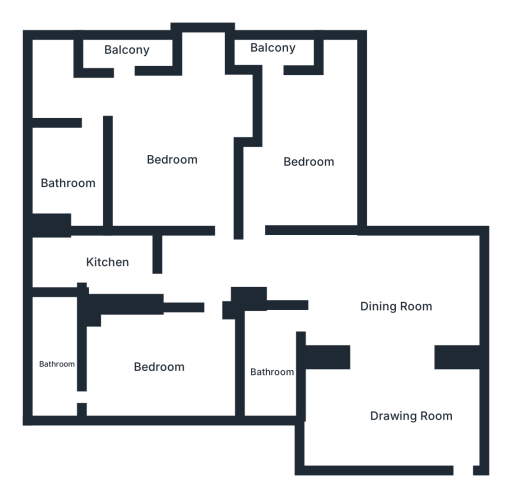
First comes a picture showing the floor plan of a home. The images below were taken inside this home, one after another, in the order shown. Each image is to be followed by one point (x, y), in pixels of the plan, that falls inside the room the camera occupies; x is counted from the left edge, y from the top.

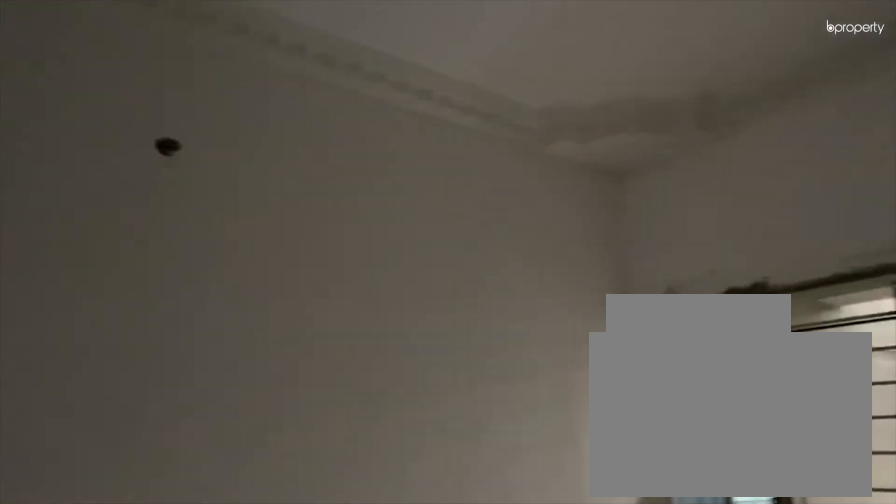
(399, 404)
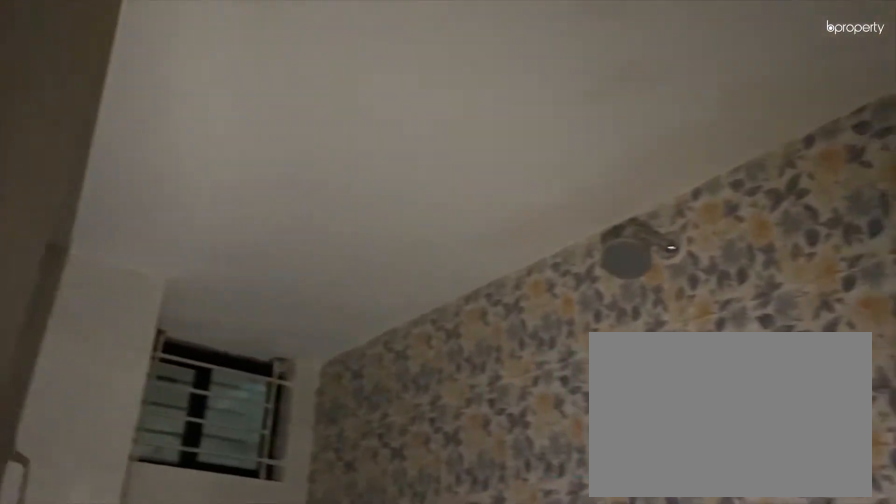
(274, 369)
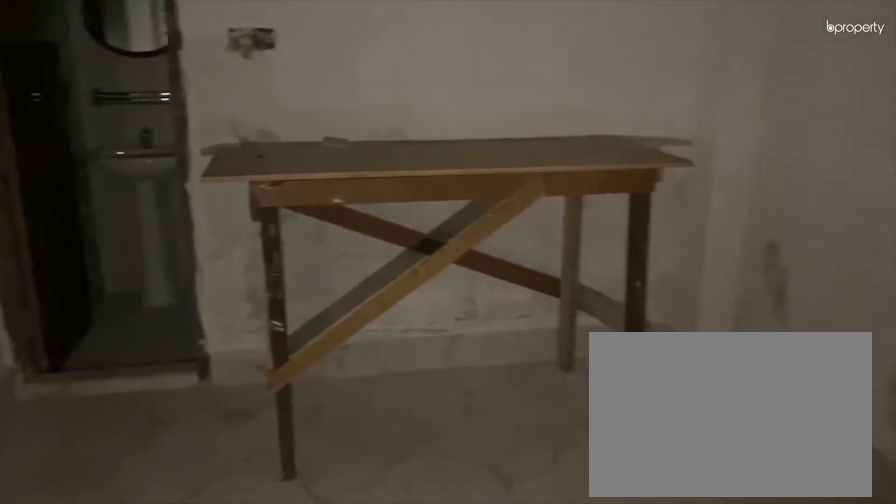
(160, 369)
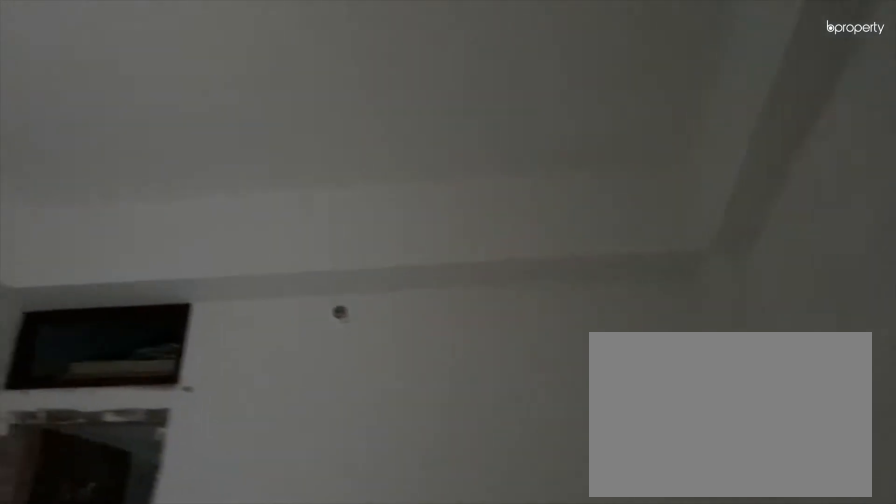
(160, 369)
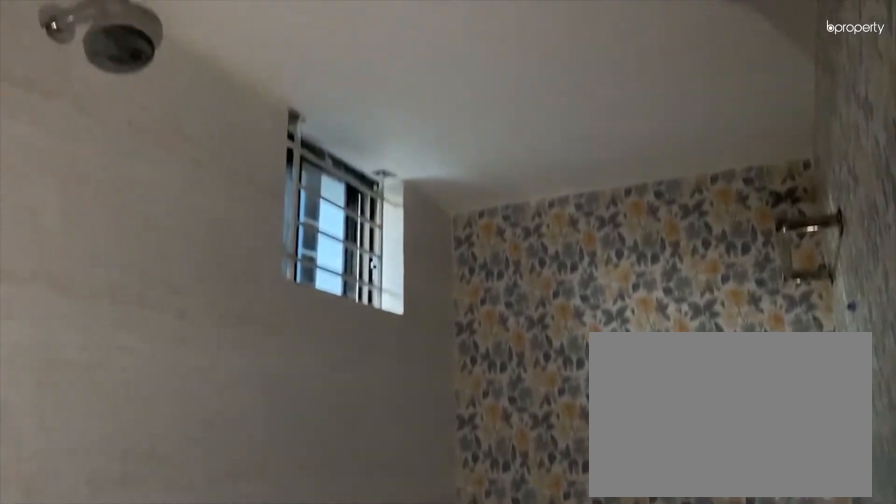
(58, 367)
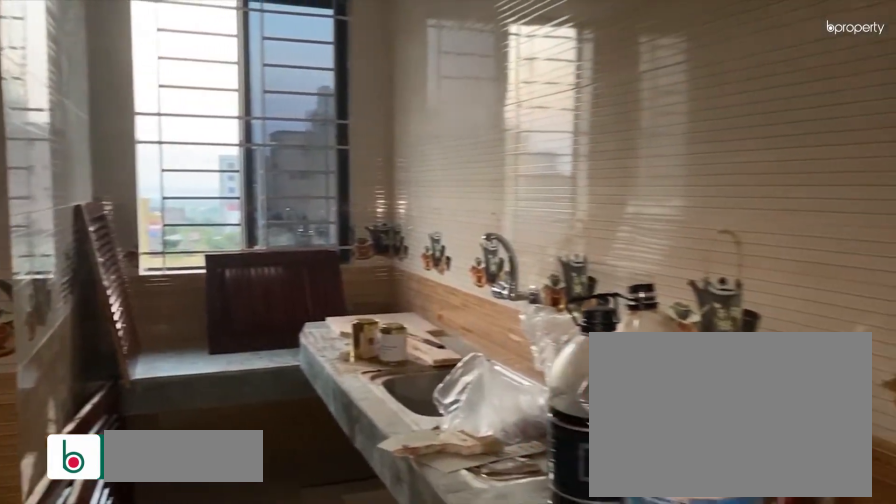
(106, 261)
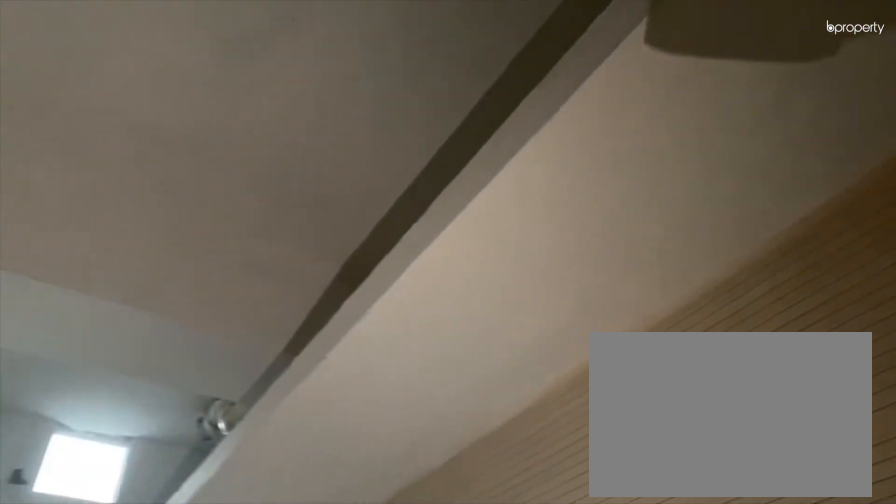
(106, 261)
